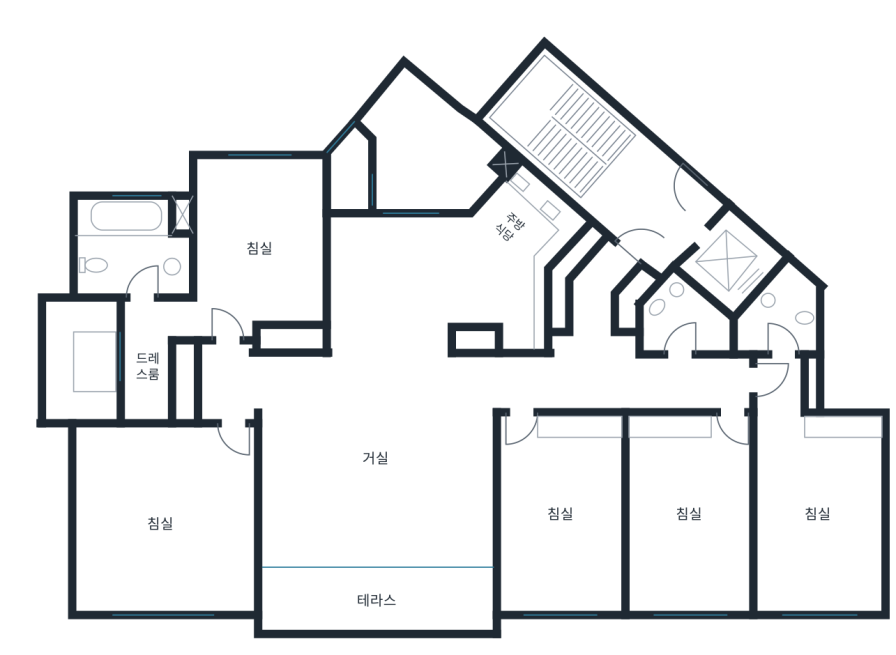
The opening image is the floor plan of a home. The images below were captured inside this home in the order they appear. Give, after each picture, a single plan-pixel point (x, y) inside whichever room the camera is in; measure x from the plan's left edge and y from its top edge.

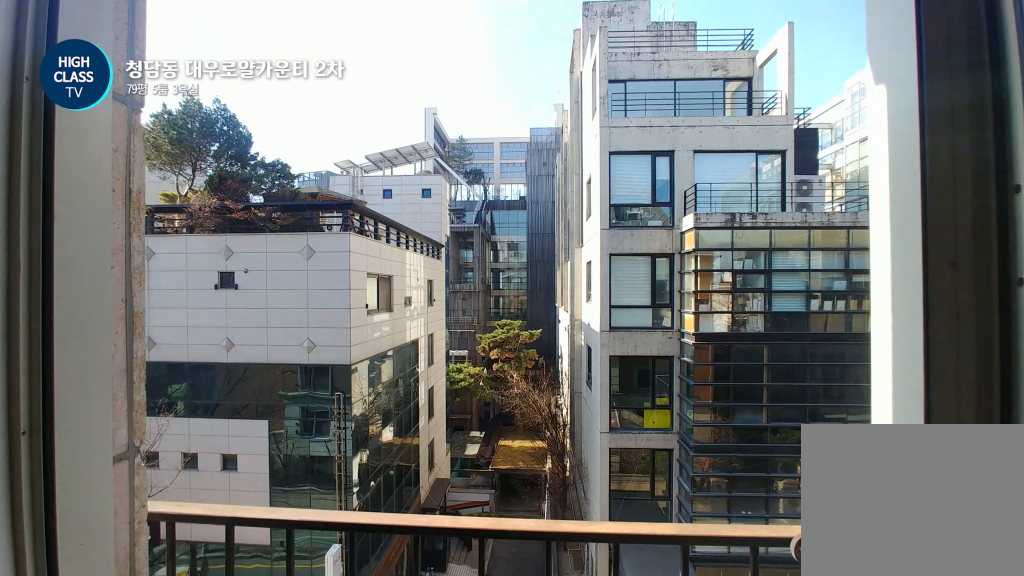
(376, 470)
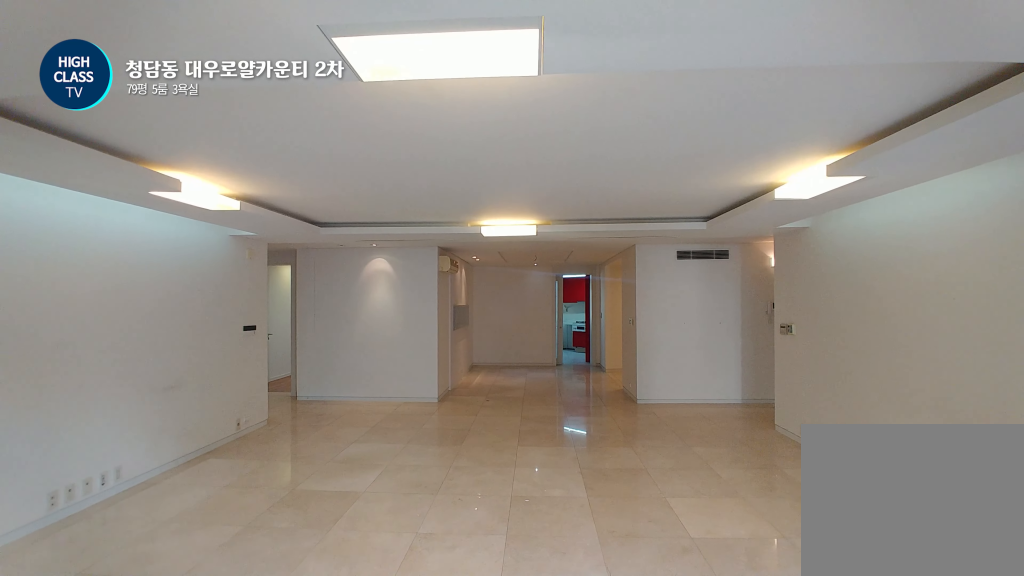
(376, 470)
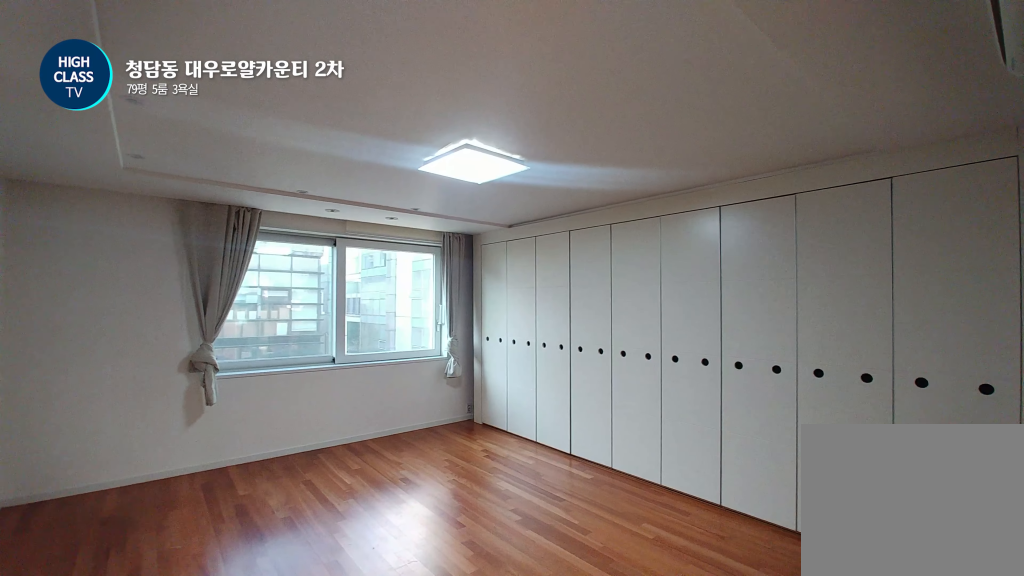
(165, 522)
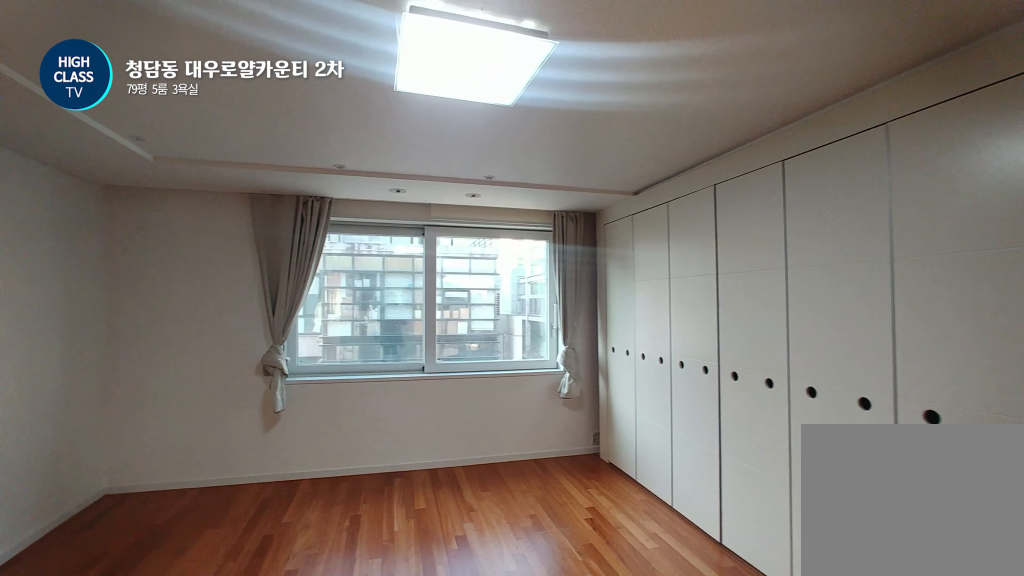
(165, 522)
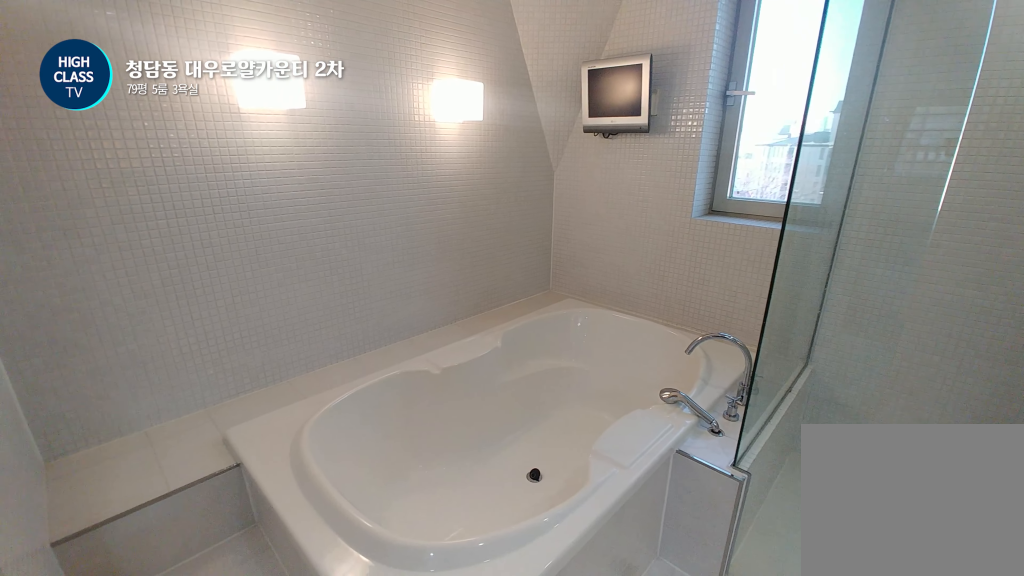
(134, 248)
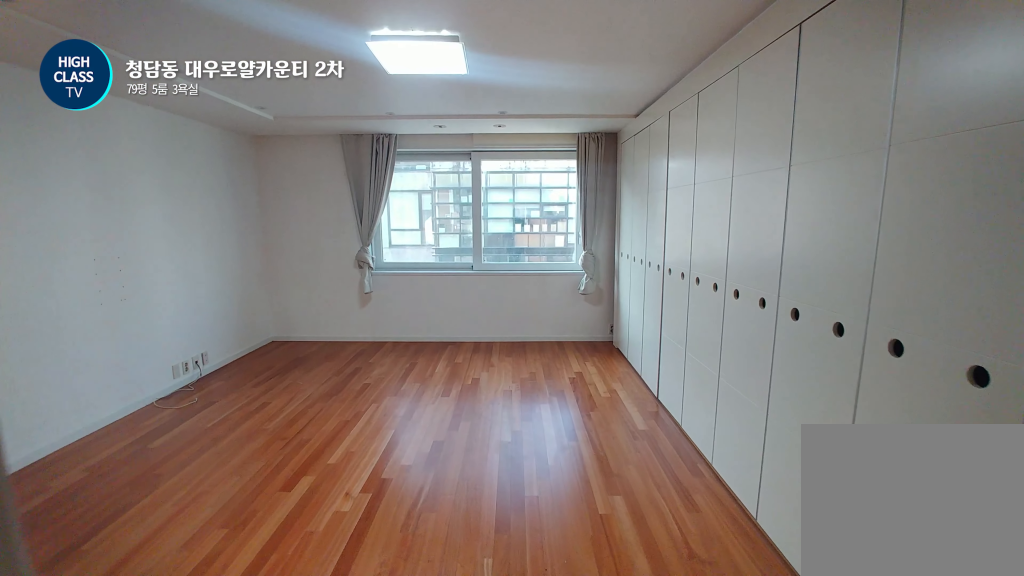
(162, 523)
